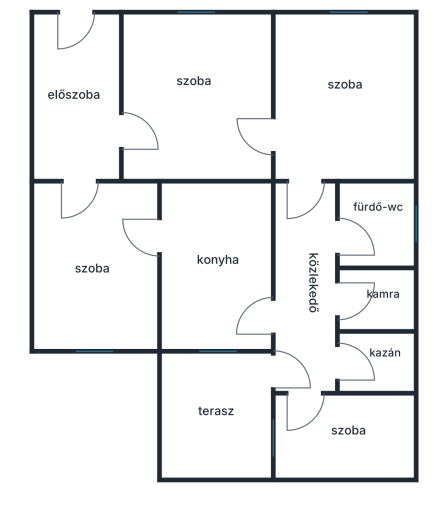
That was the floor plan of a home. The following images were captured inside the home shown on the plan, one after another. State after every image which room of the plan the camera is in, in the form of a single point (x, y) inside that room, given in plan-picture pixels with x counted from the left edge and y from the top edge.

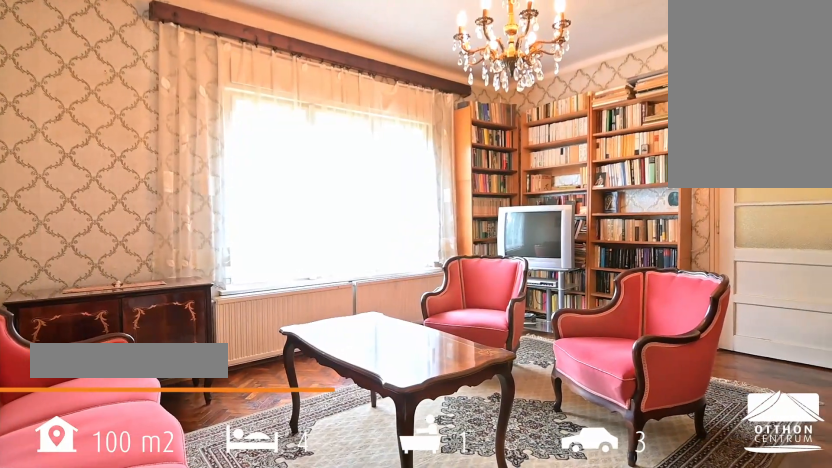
(198, 93)
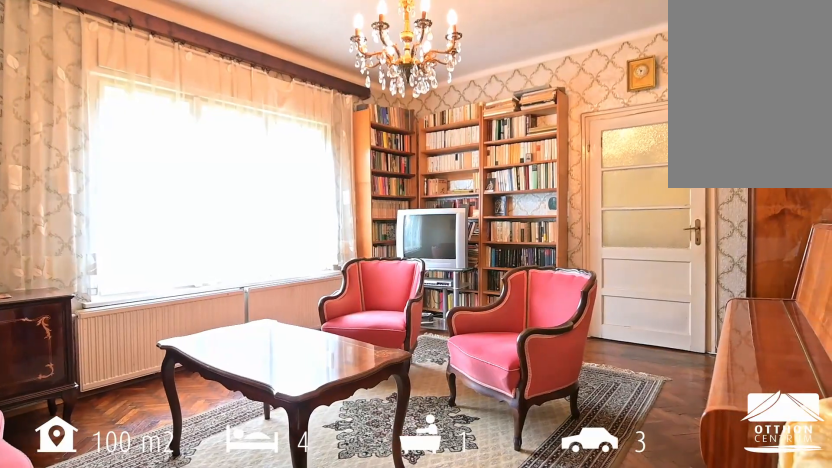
(198, 93)
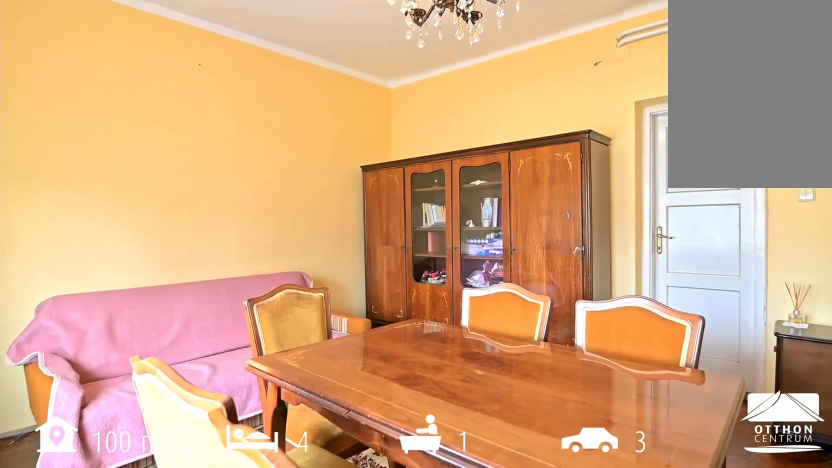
(346, 105)
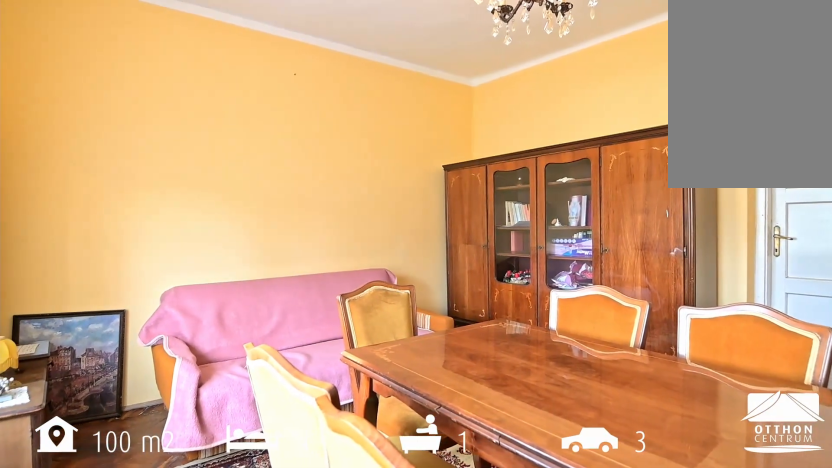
(346, 105)
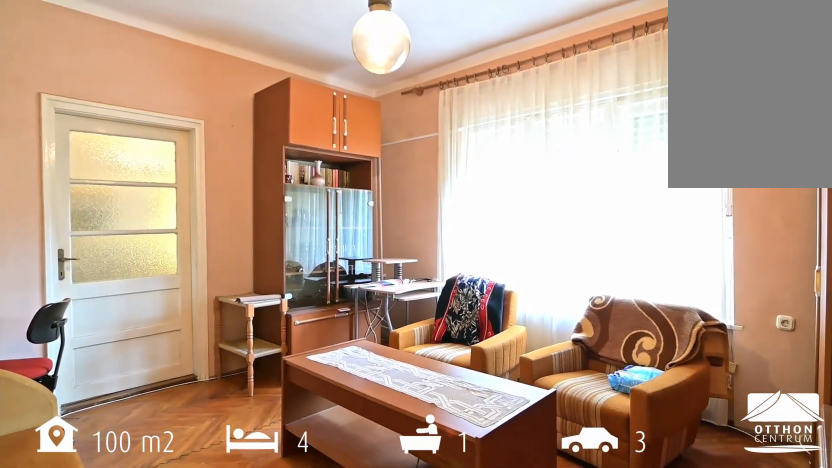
(94, 273)
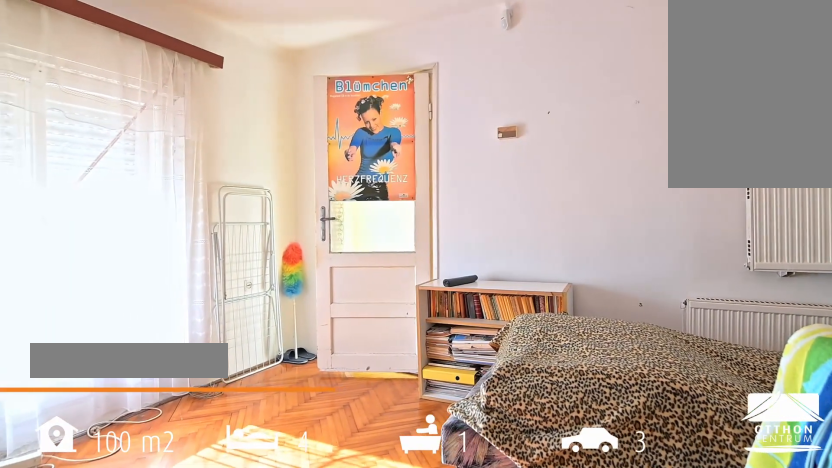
(358, 442)
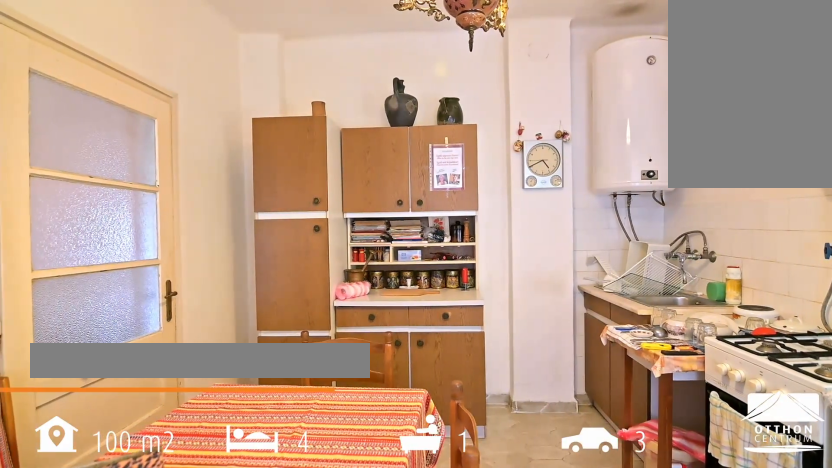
(214, 278)
